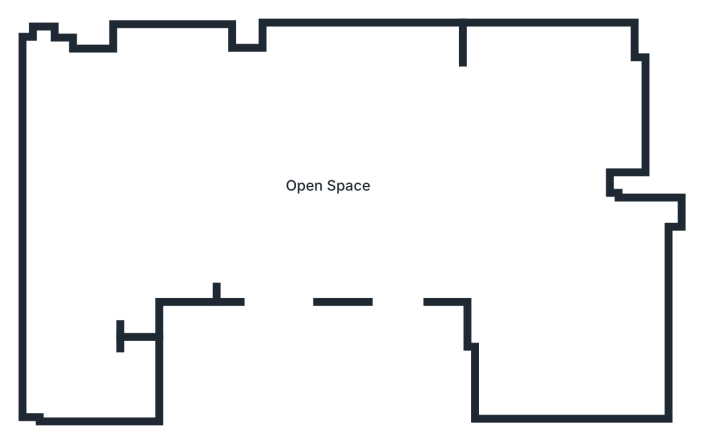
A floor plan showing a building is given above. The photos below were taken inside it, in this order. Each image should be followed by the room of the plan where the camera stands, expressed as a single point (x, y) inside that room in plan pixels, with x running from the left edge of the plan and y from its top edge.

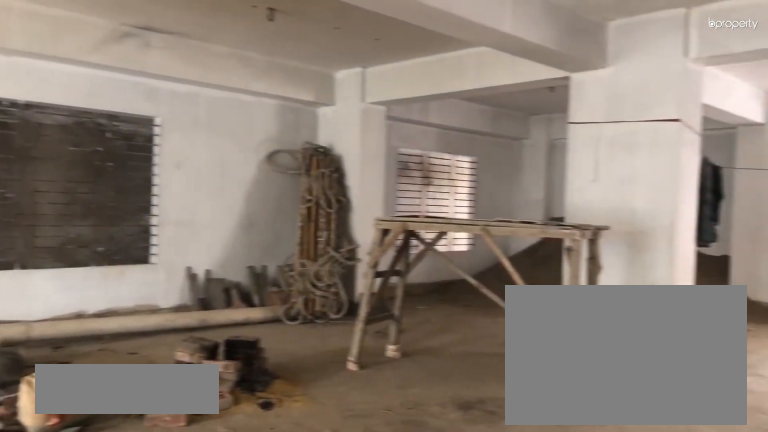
(328, 187)
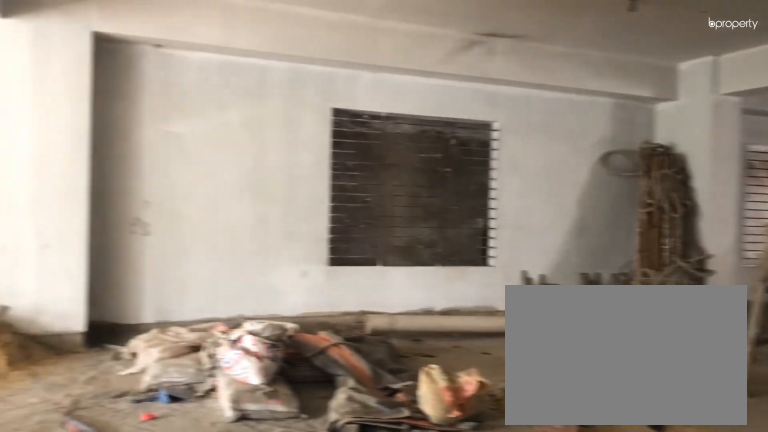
(328, 187)
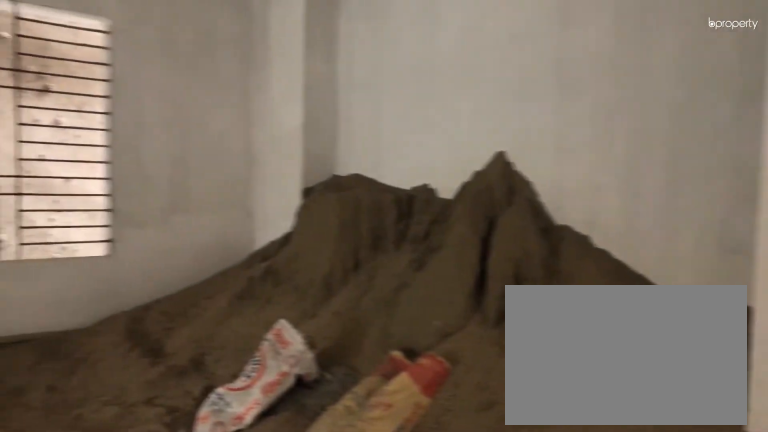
(511, 161)
